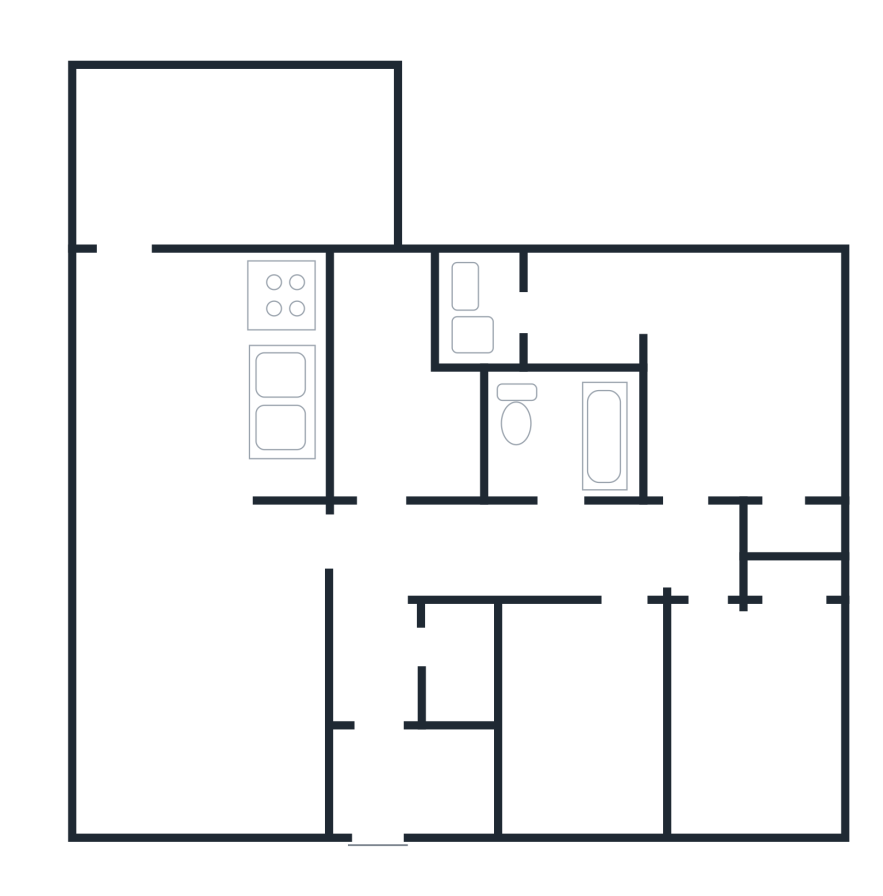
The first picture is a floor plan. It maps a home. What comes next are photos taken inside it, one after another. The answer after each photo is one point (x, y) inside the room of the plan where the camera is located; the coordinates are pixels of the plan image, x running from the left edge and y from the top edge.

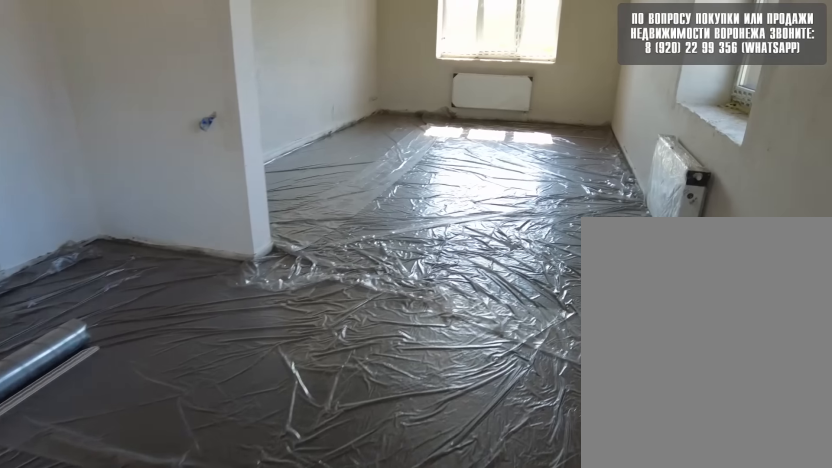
(196, 191)
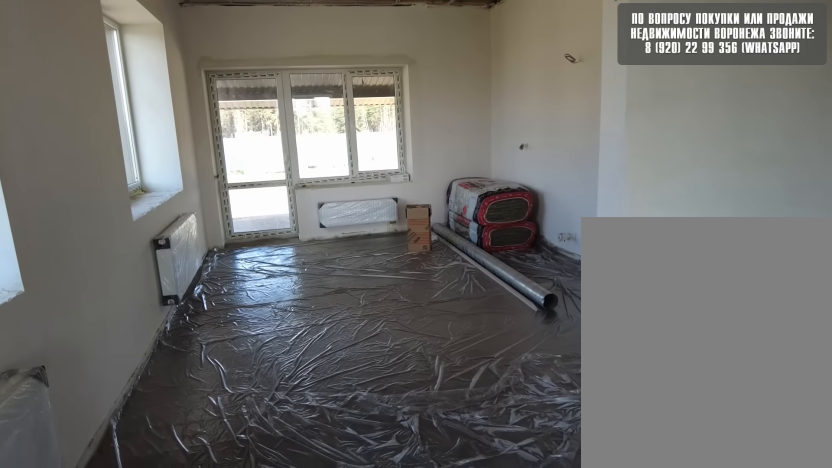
(188, 499)
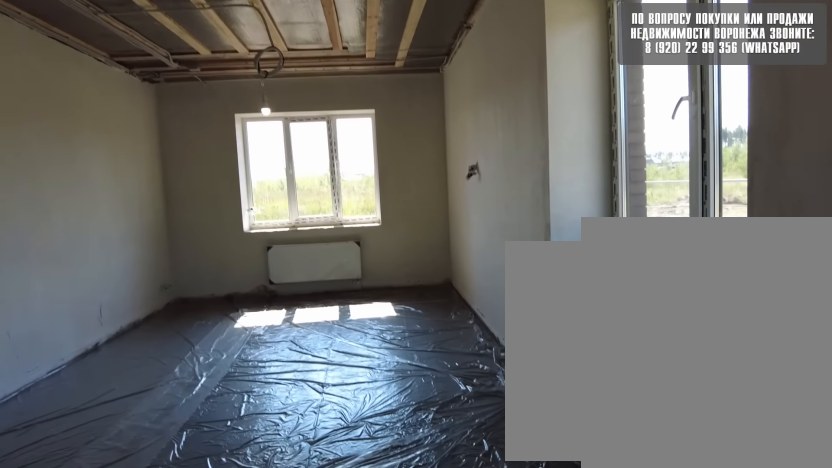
(187, 499)
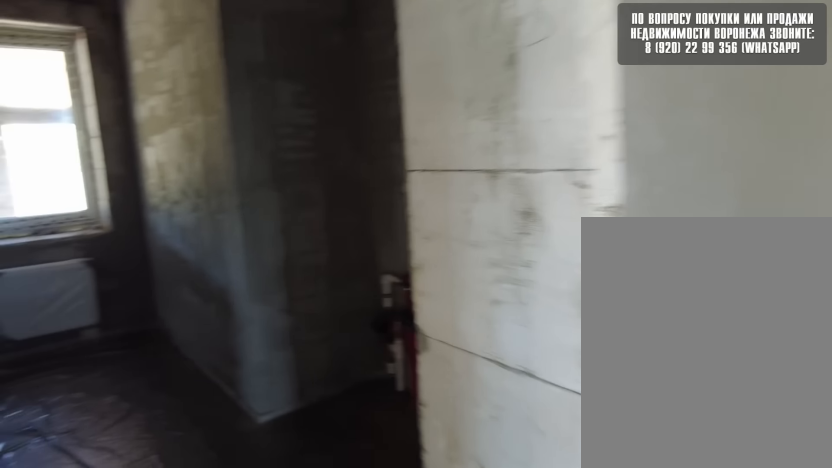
(393, 537)
